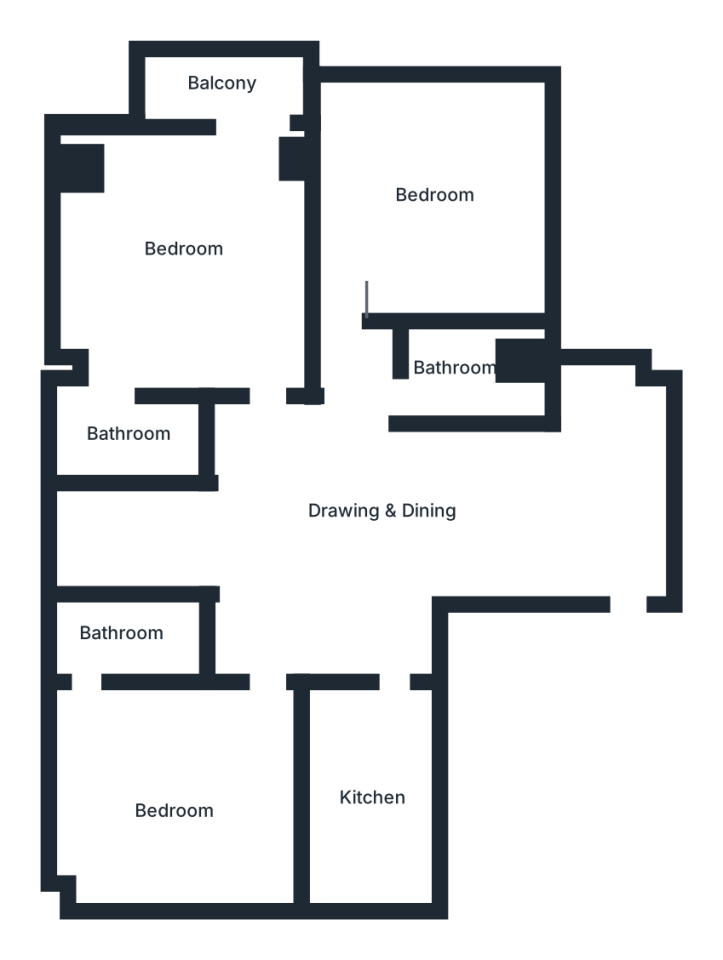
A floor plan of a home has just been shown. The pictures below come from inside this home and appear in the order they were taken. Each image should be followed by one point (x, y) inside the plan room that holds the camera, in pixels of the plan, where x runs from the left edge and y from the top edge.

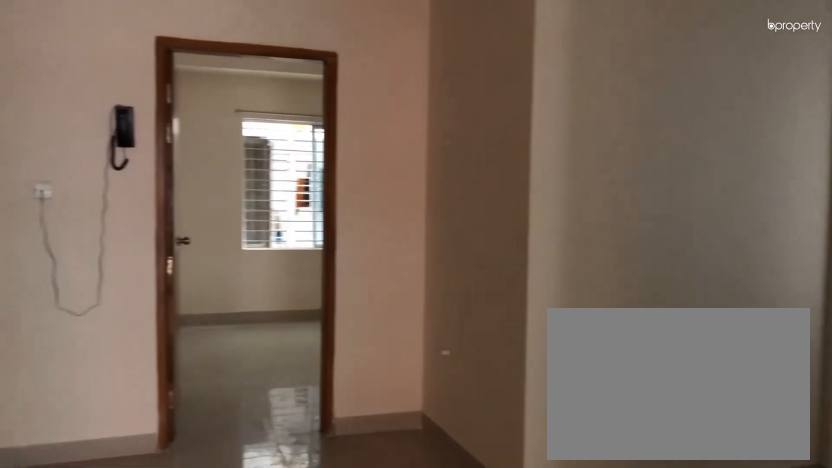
(340, 499)
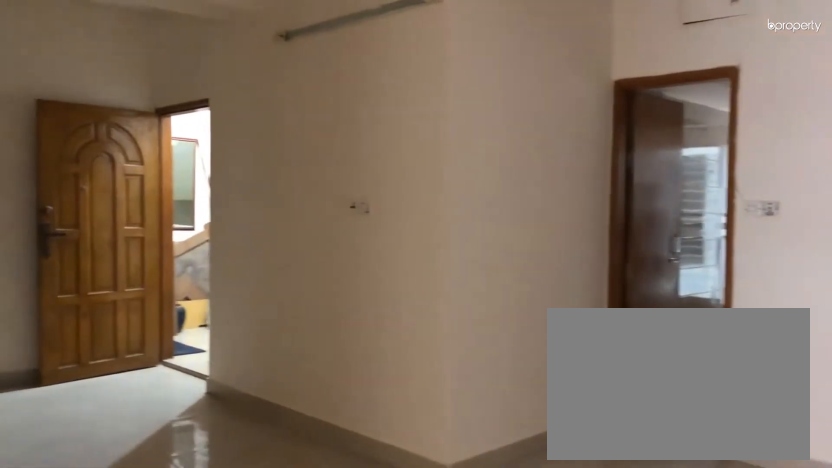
(340, 499)
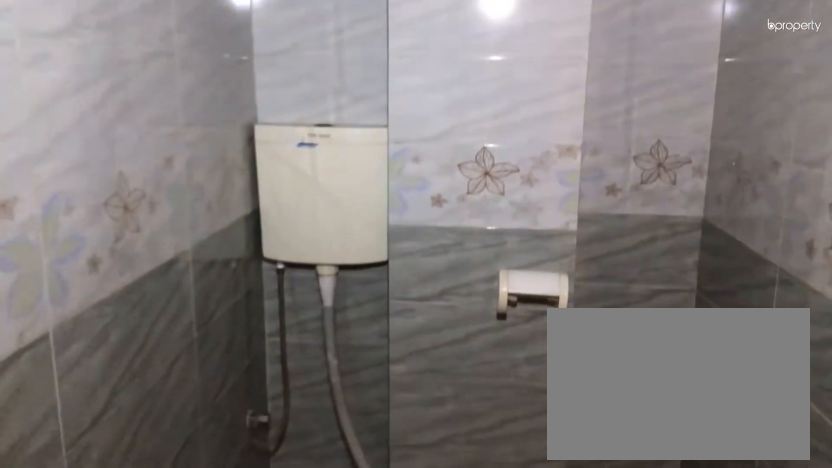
(475, 377)
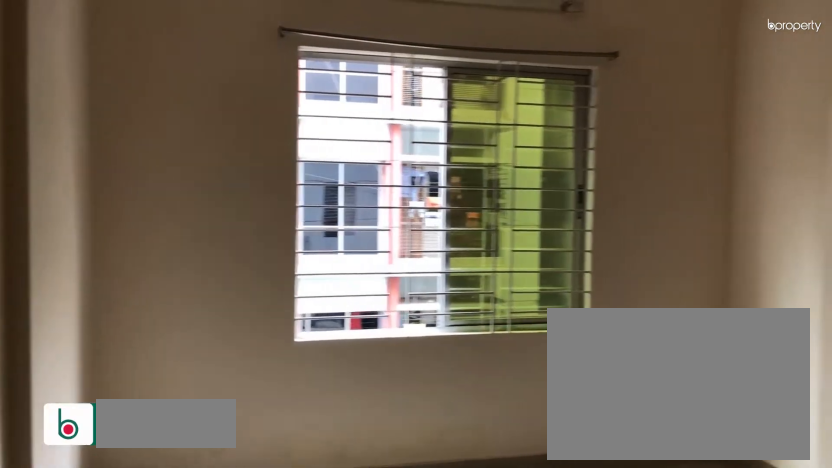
(418, 191)
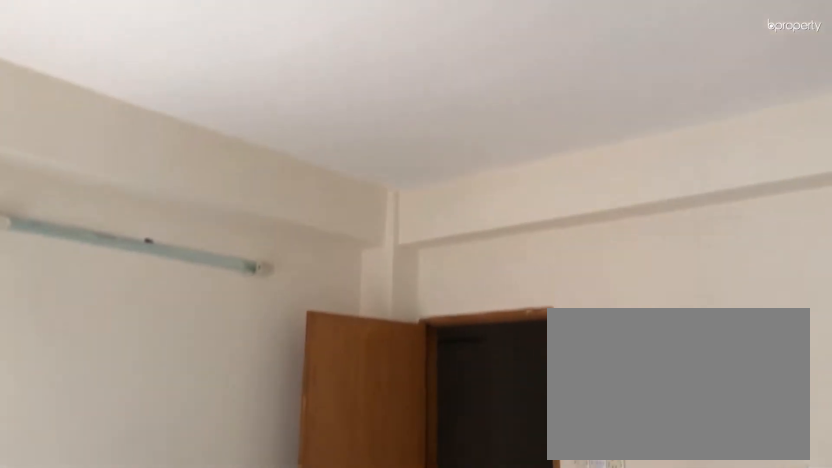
(136, 288)
